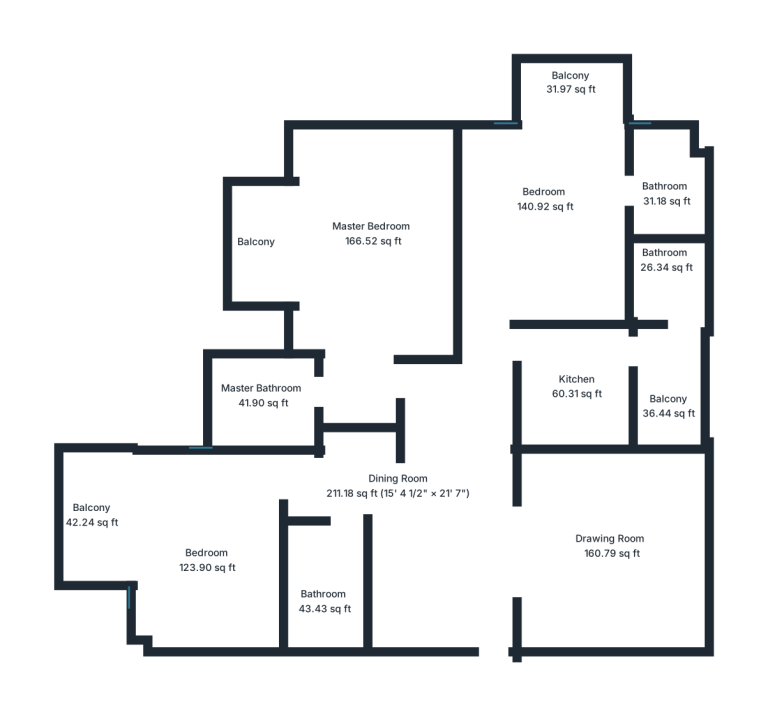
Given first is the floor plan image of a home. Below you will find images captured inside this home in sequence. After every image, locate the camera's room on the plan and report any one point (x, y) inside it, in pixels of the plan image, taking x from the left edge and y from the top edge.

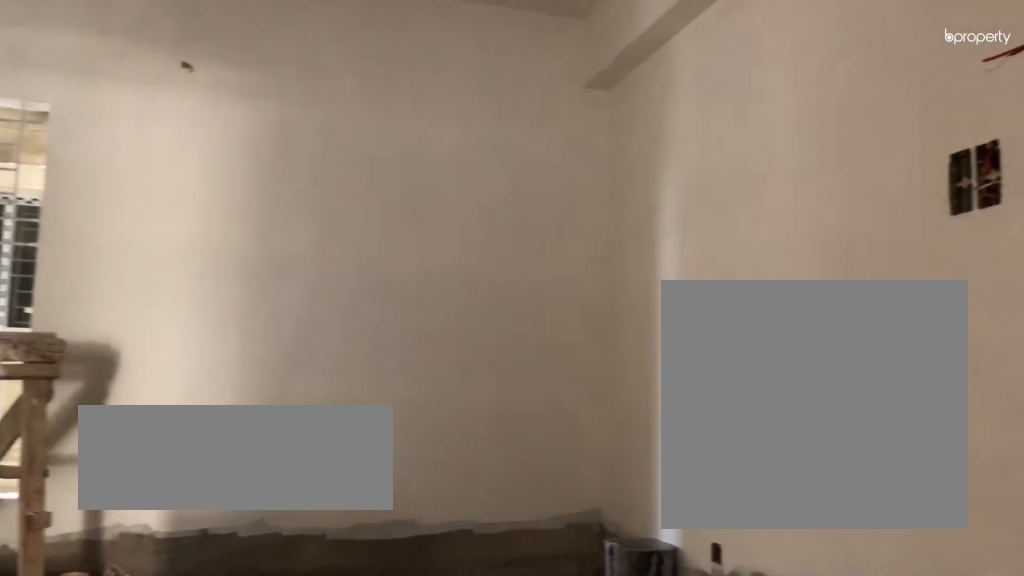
(613, 551)
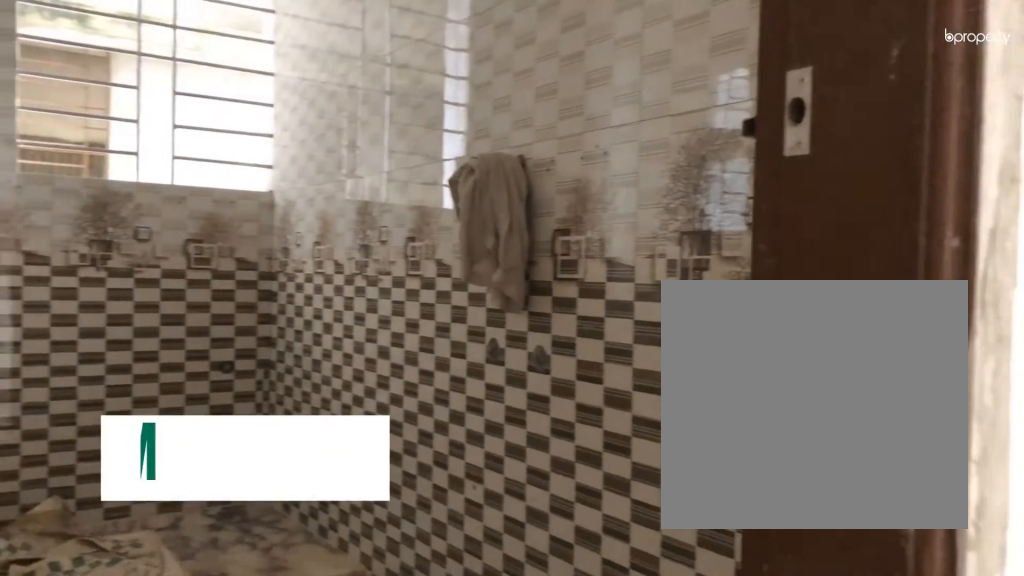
(323, 602)
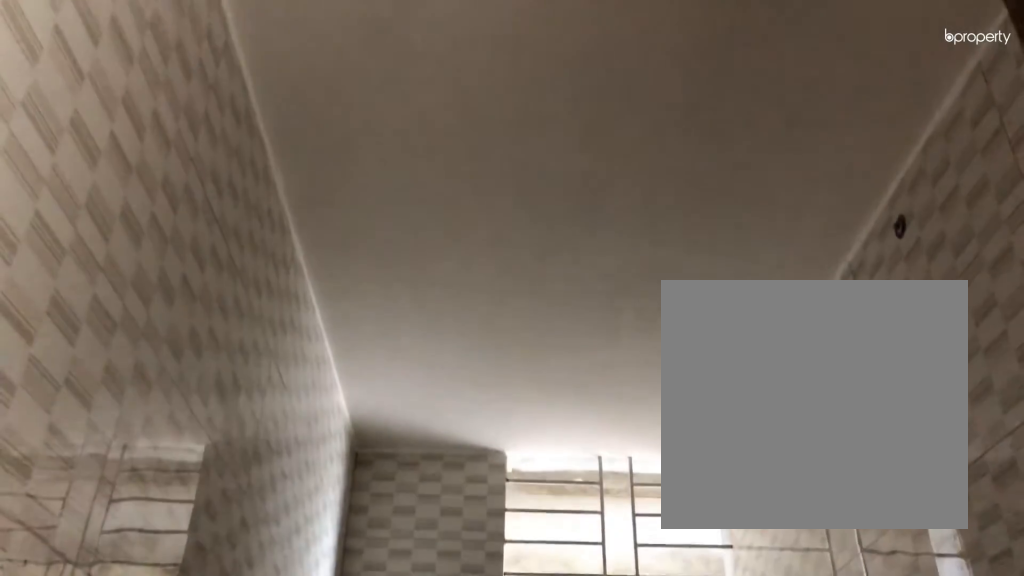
(324, 602)
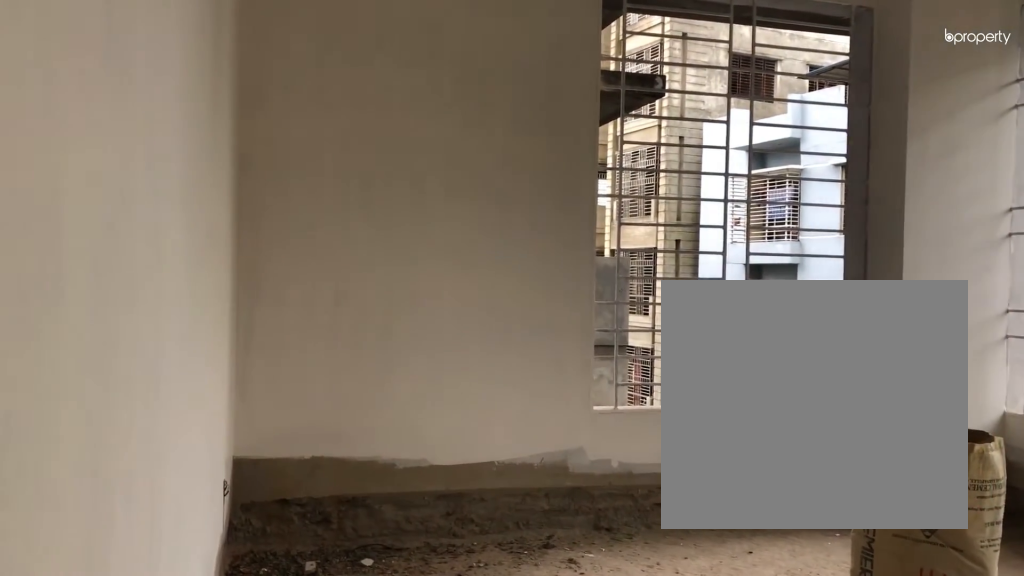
(208, 559)
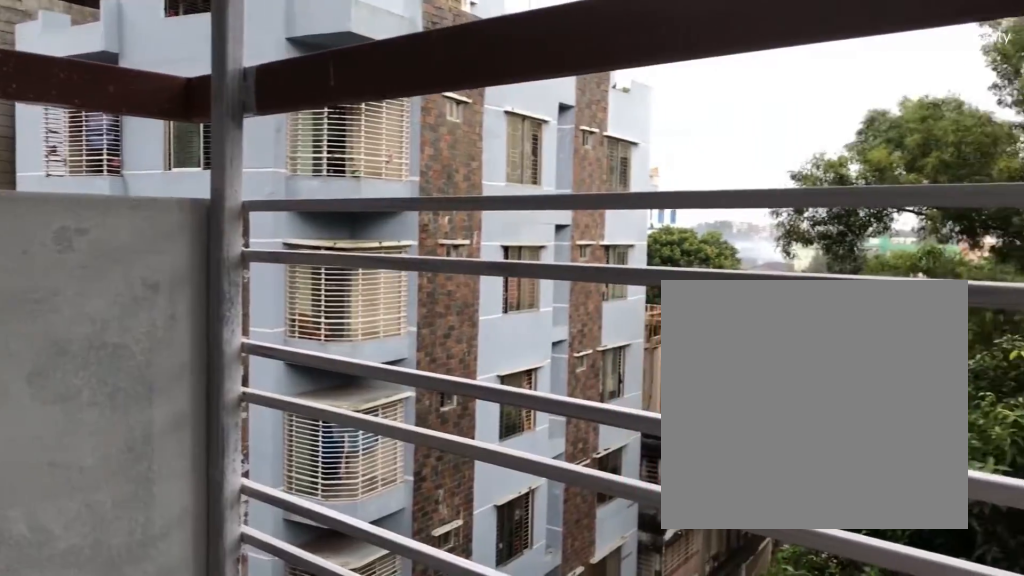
(94, 510)
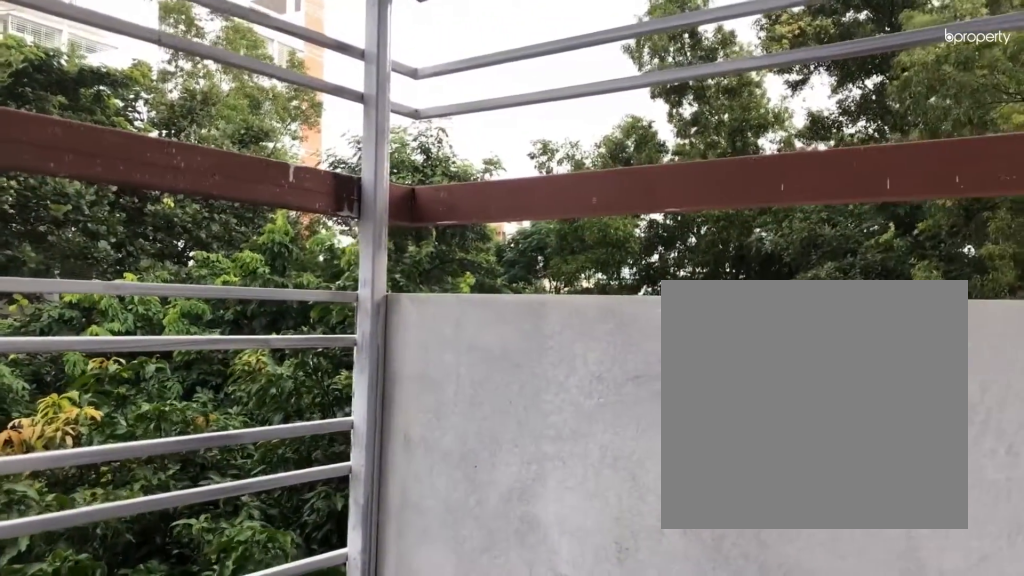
(94, 510)
